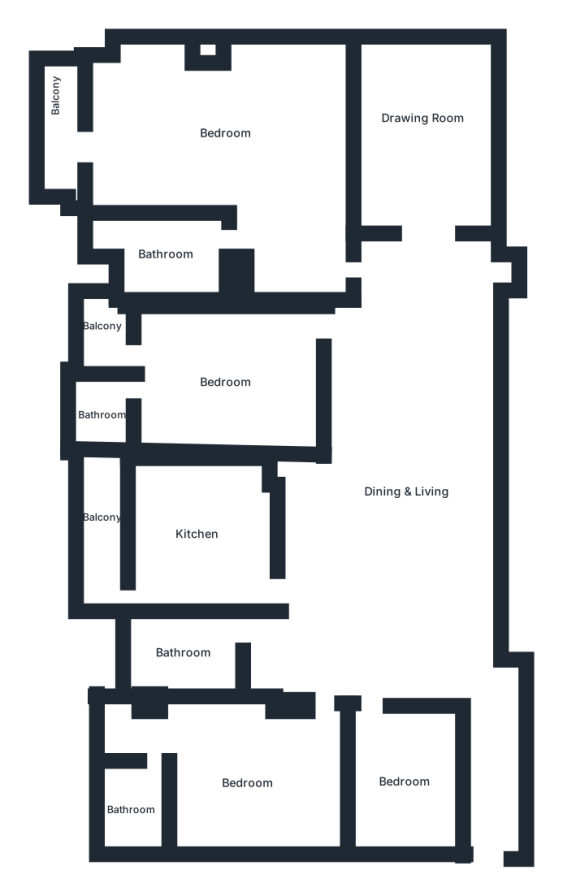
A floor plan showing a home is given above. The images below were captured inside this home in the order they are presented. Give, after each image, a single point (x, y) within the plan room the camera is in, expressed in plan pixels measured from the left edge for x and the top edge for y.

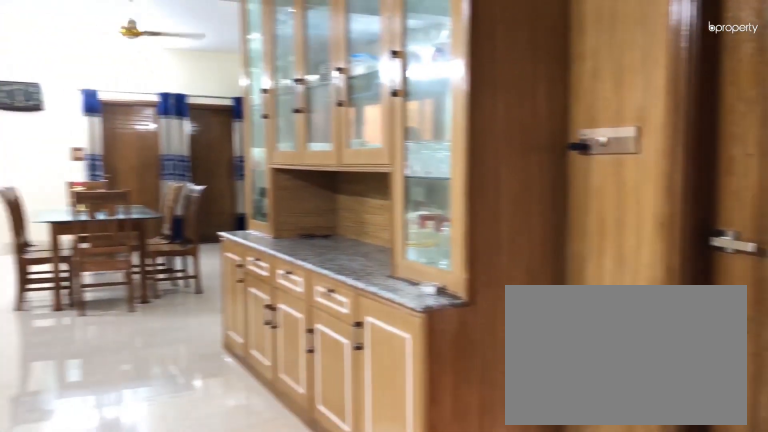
(396, 551)
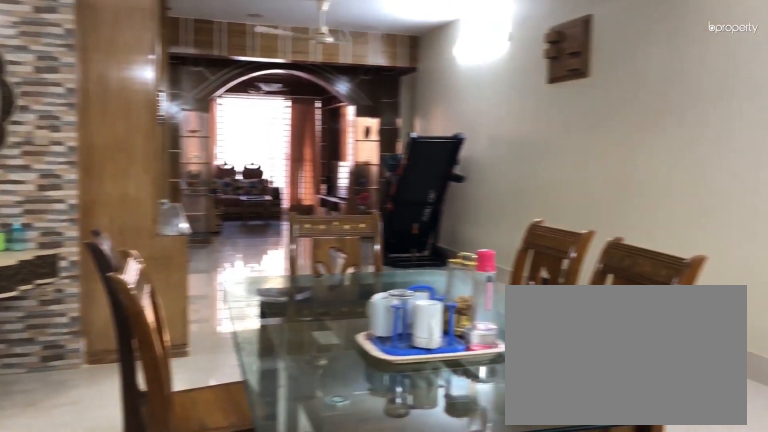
(381, 632)
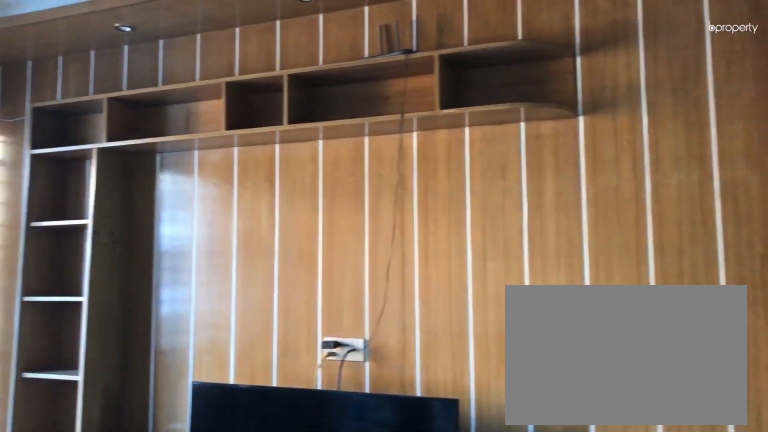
(426, 132)
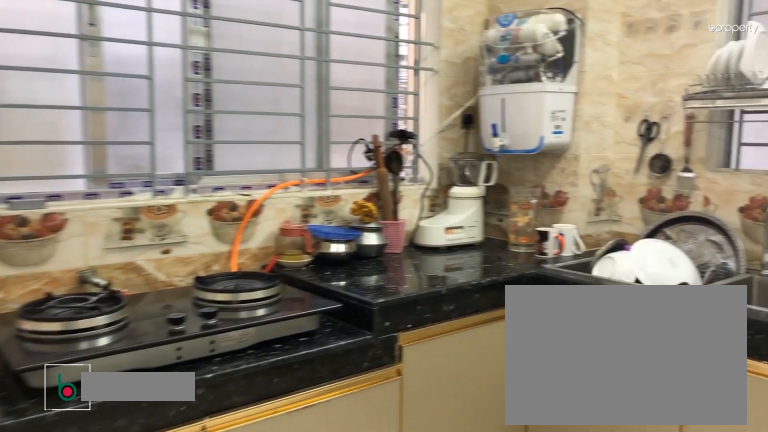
(199, 553)
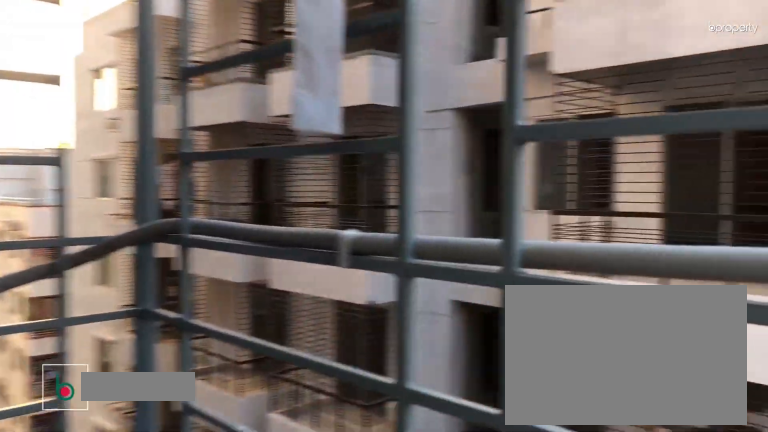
(64, 146)
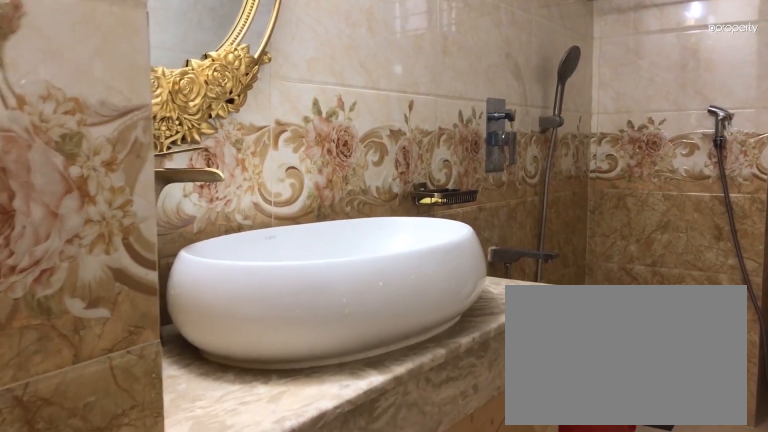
(165, 253)
